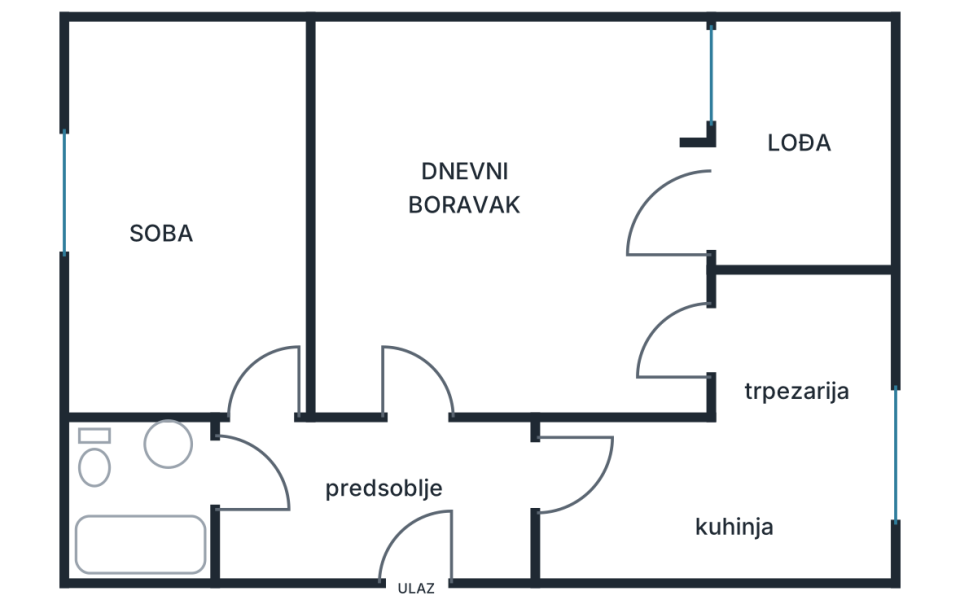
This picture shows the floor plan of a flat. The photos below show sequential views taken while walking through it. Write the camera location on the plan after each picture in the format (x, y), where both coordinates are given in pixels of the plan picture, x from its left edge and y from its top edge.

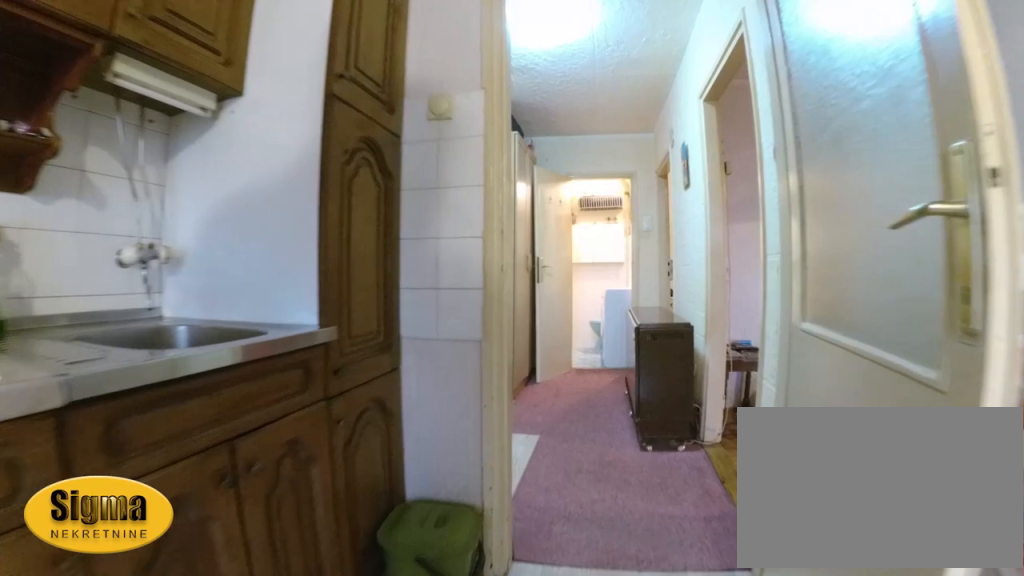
(669, 476)
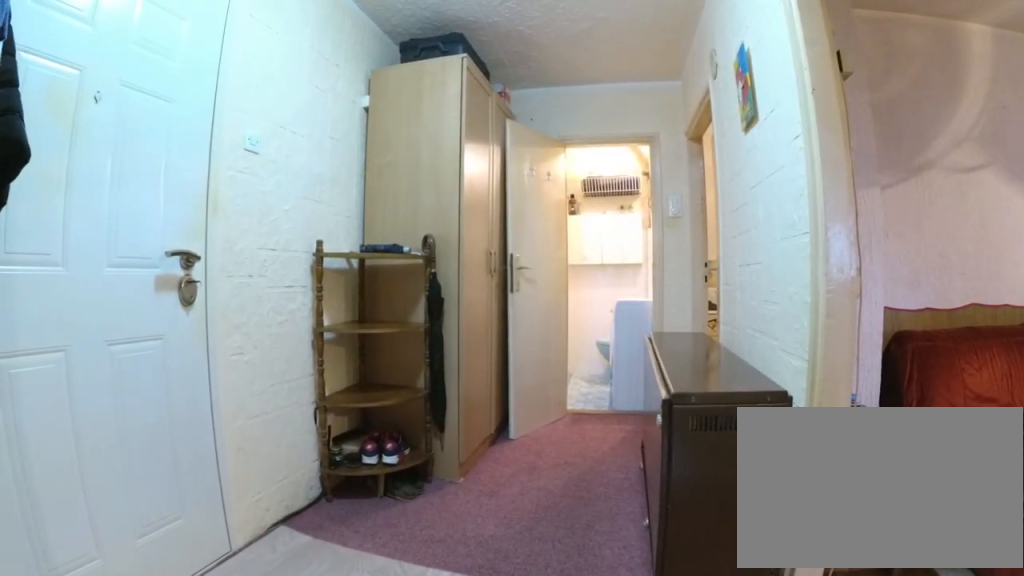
(530, 476)
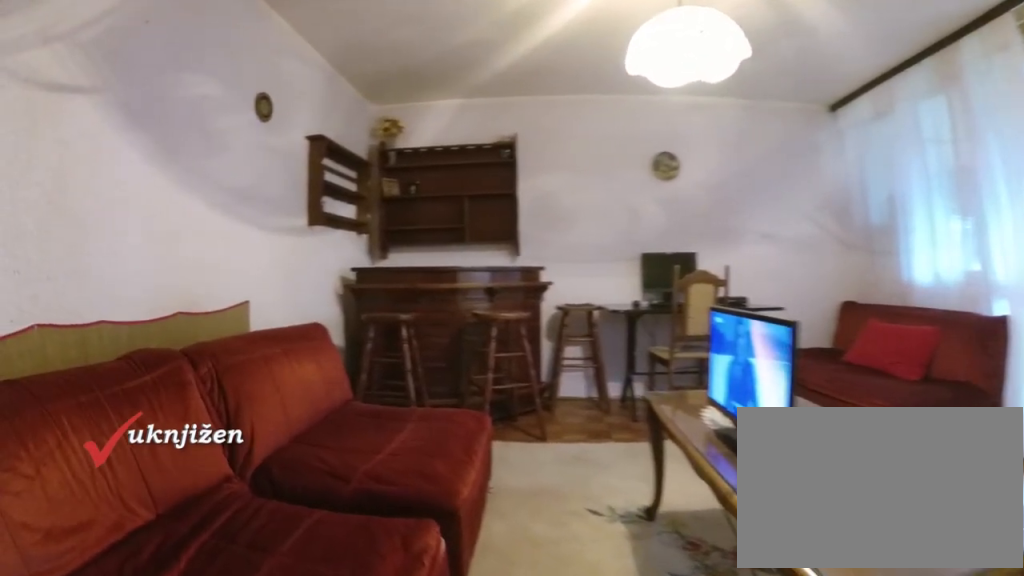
(432, 415)
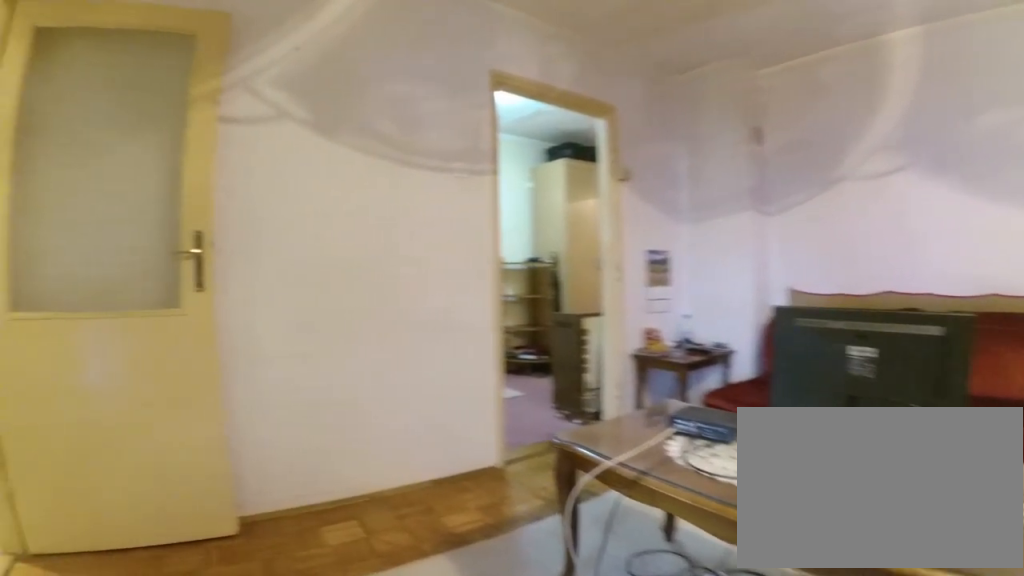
(643, 211)
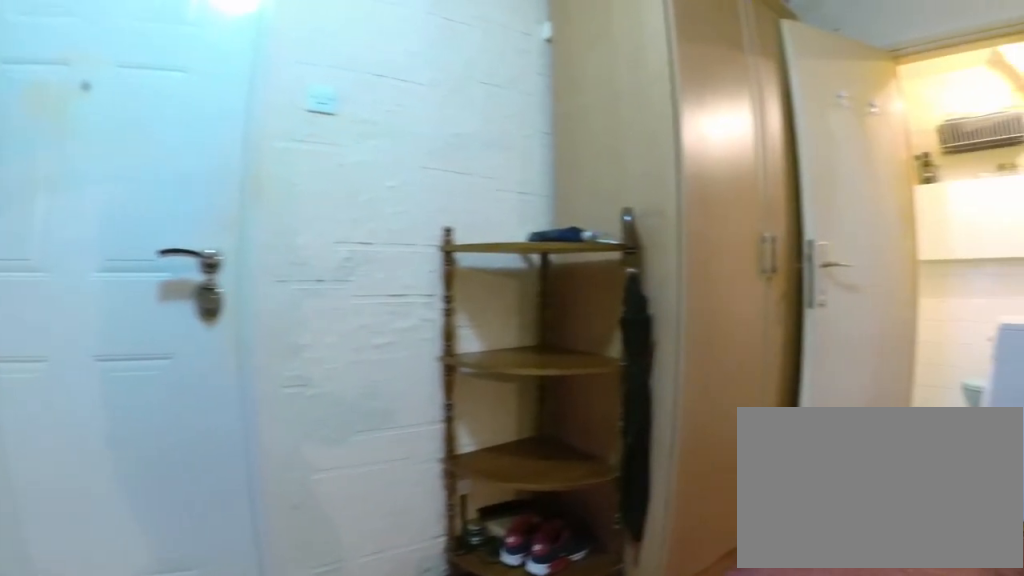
(417, 455)
